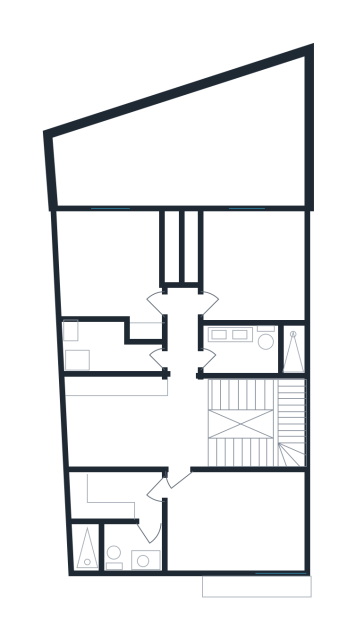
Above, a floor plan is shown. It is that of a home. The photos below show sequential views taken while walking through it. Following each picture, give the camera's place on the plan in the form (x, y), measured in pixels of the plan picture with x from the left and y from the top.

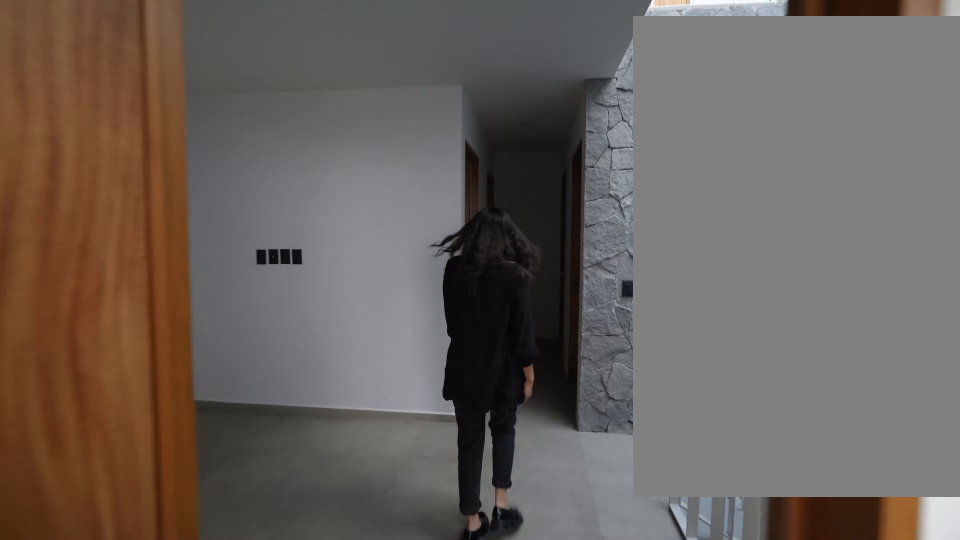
(179, 454)
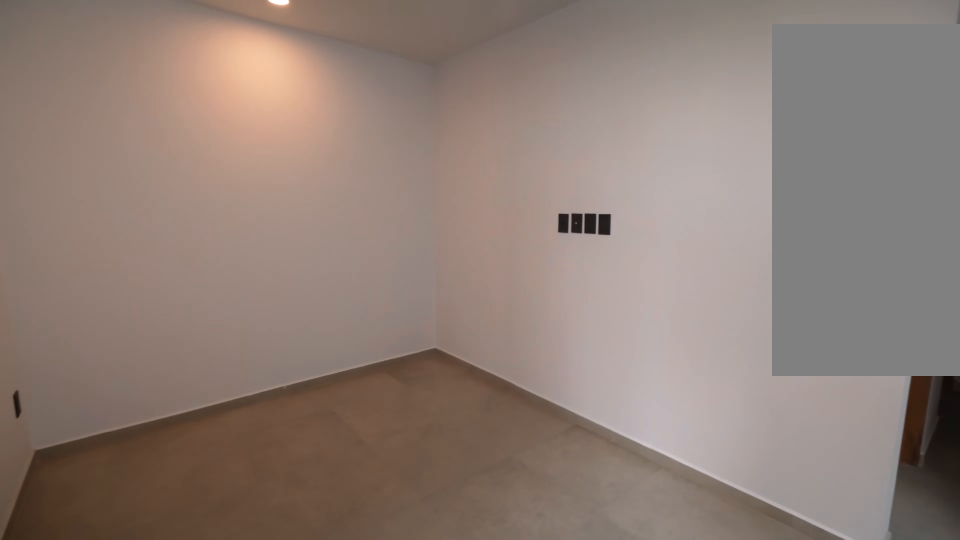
(179, 440)
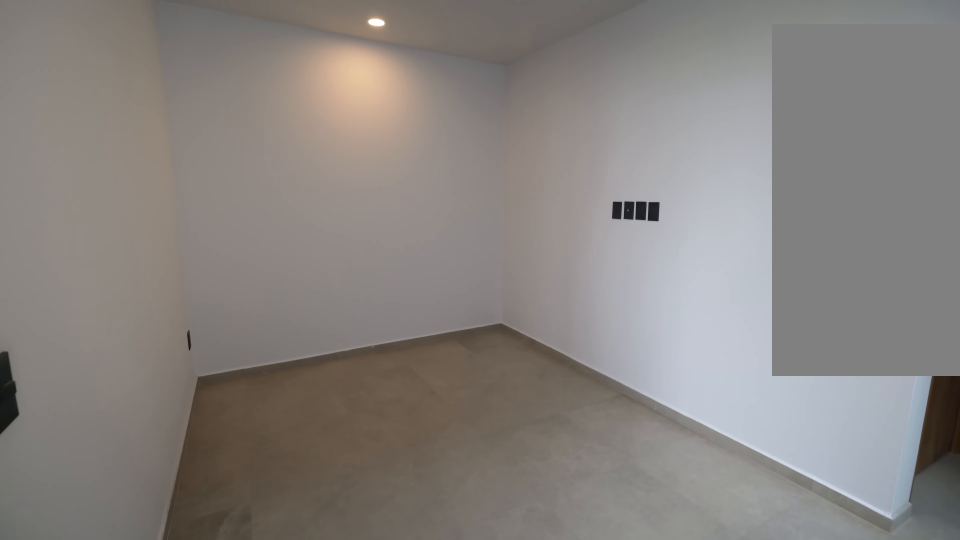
(179, 440)
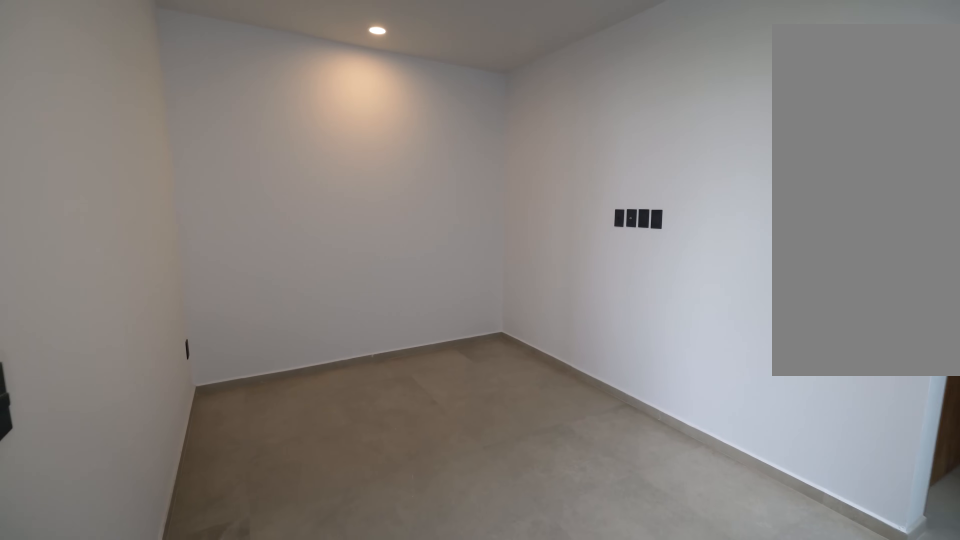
(179, 440)
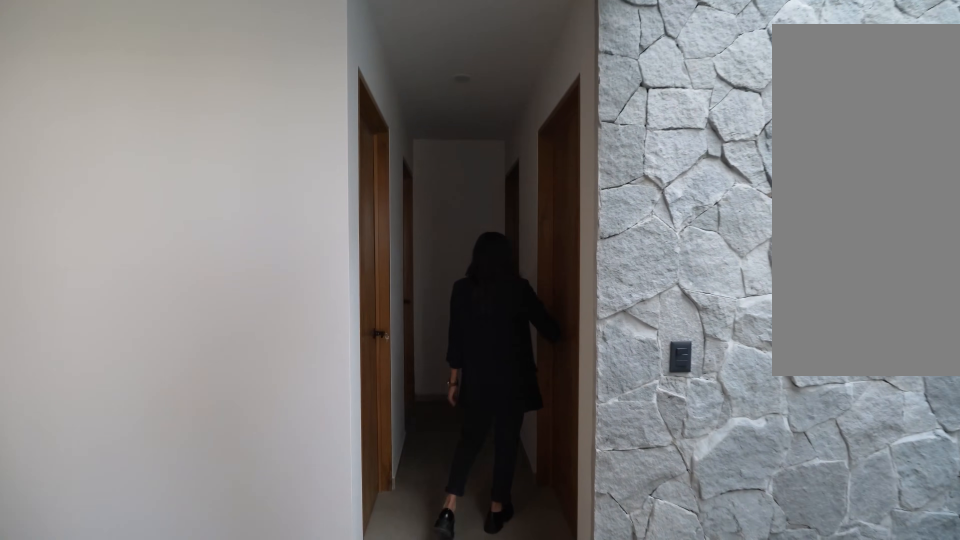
(183, 428)
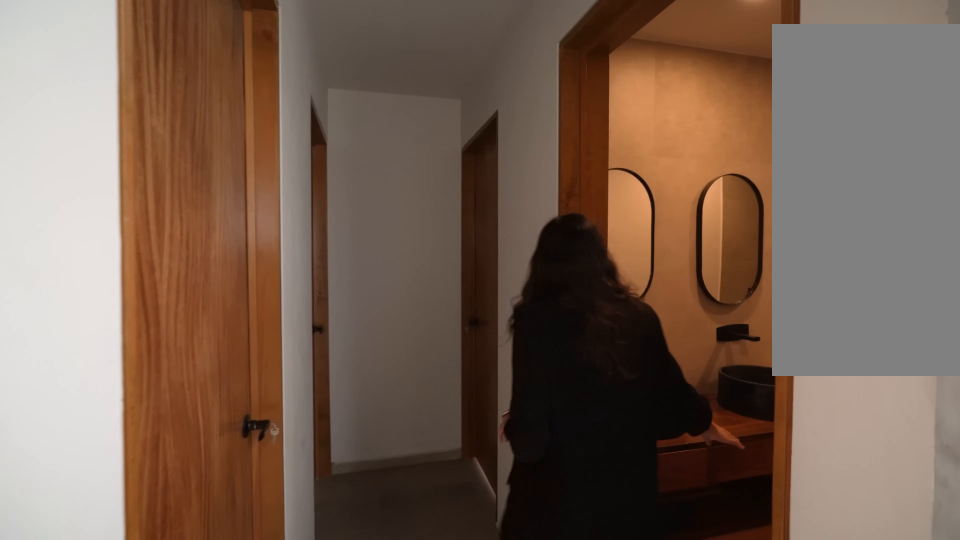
(179, 363)
